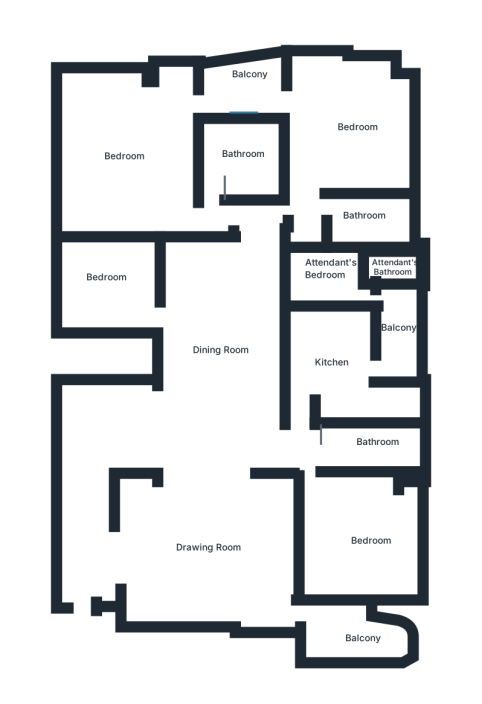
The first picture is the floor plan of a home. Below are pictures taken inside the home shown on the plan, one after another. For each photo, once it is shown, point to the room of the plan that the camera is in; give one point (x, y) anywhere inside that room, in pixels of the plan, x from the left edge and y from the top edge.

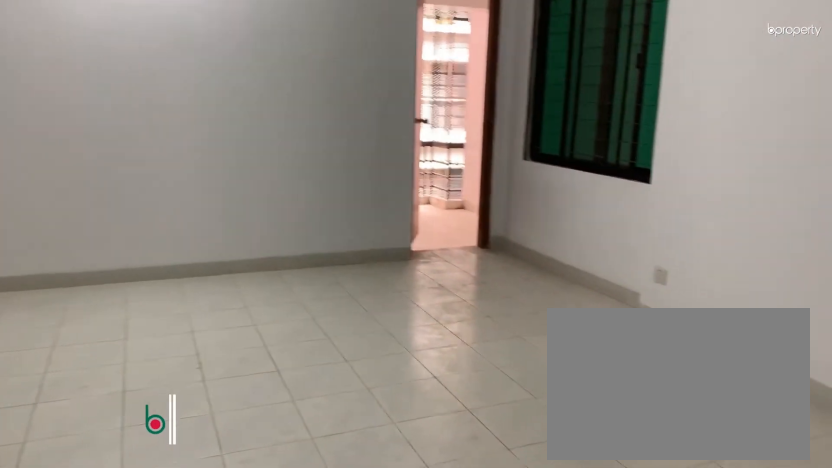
(211, 560)
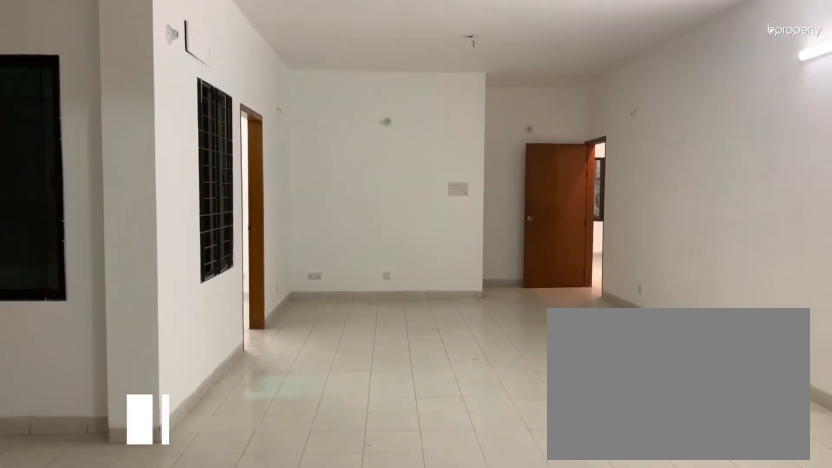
(220, 338)
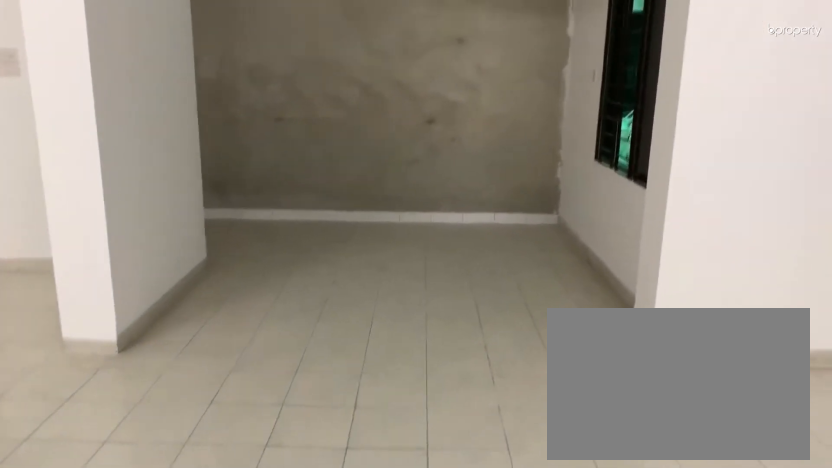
(220, 338)
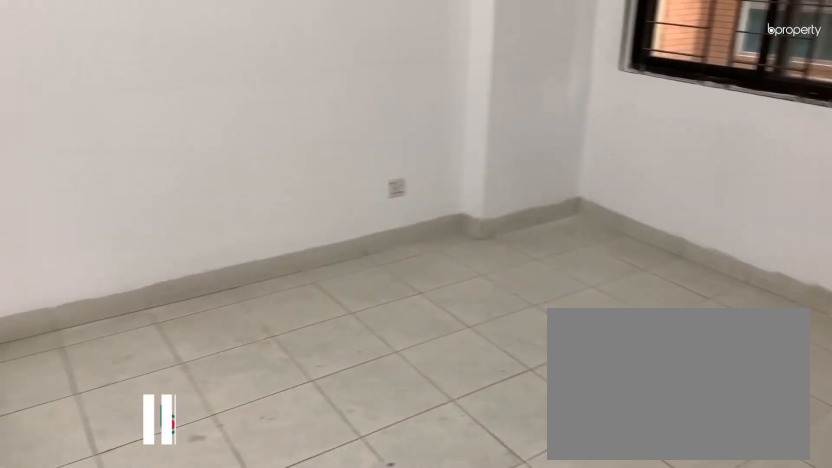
(355, 542)
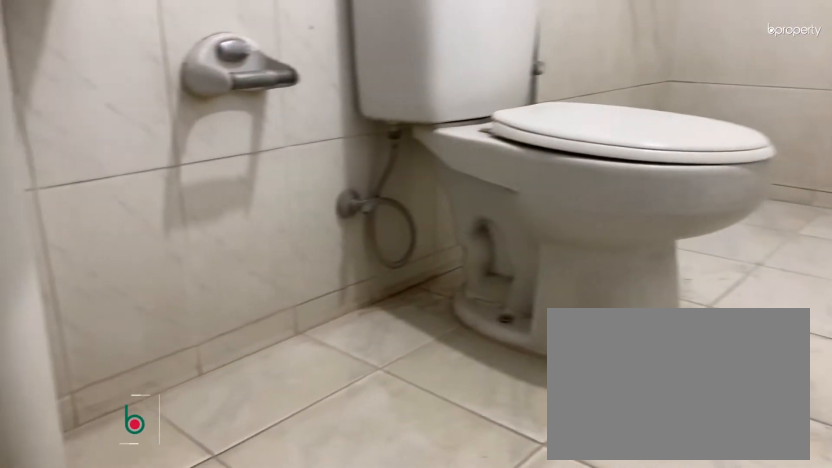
(357, 451)
